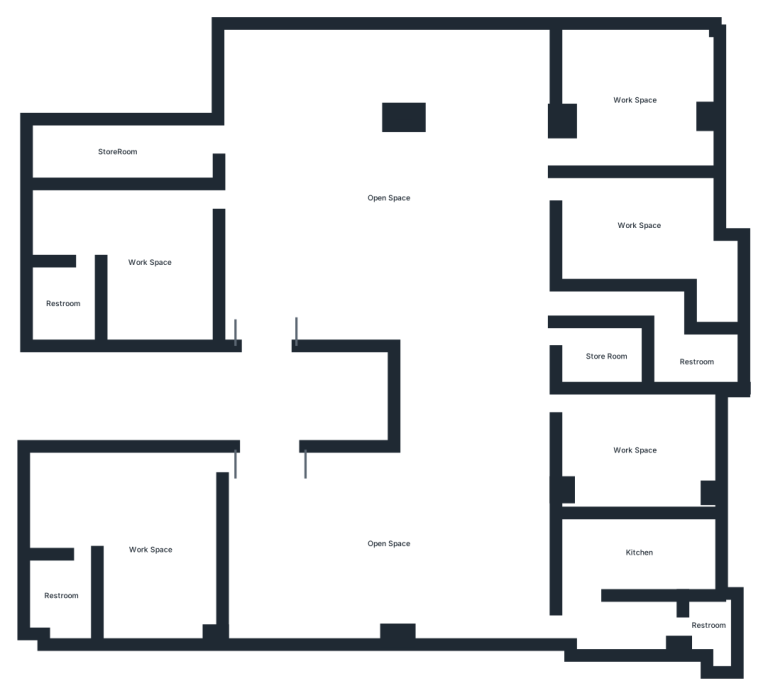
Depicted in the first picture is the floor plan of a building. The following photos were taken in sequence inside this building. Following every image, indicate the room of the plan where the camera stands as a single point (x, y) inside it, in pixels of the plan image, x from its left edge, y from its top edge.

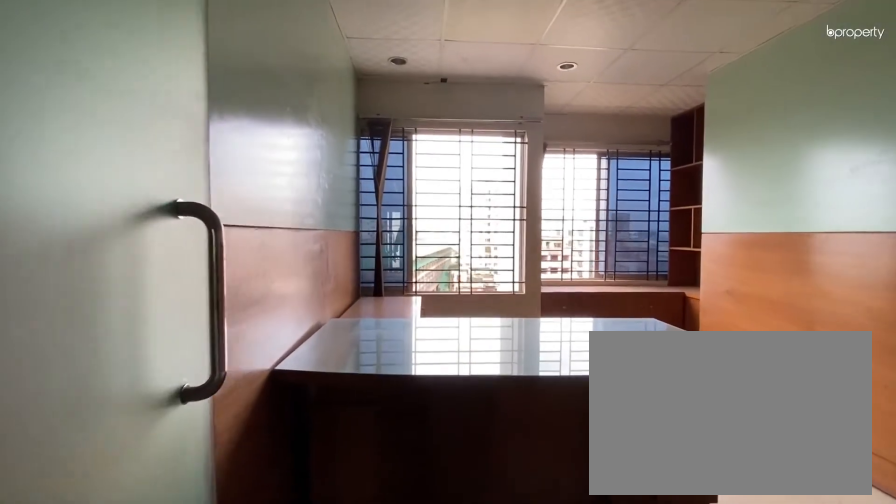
(634, 226)
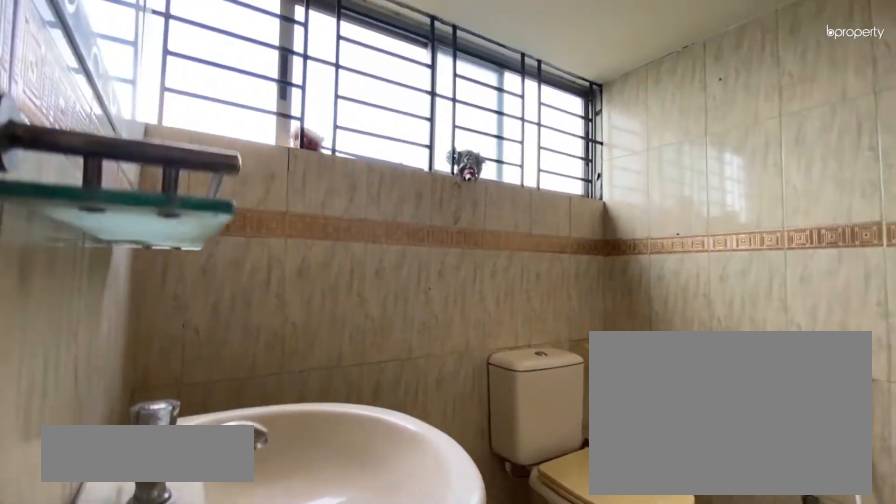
(694, 363)
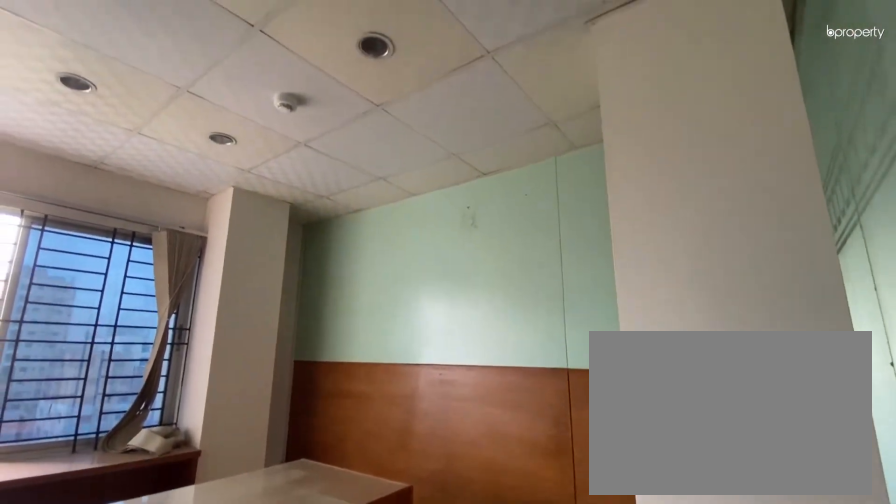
(633, 449)
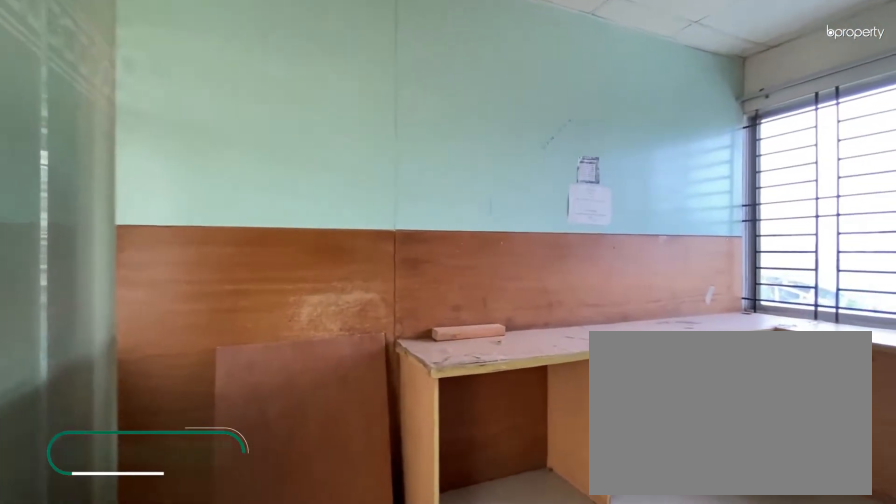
(636, 555)
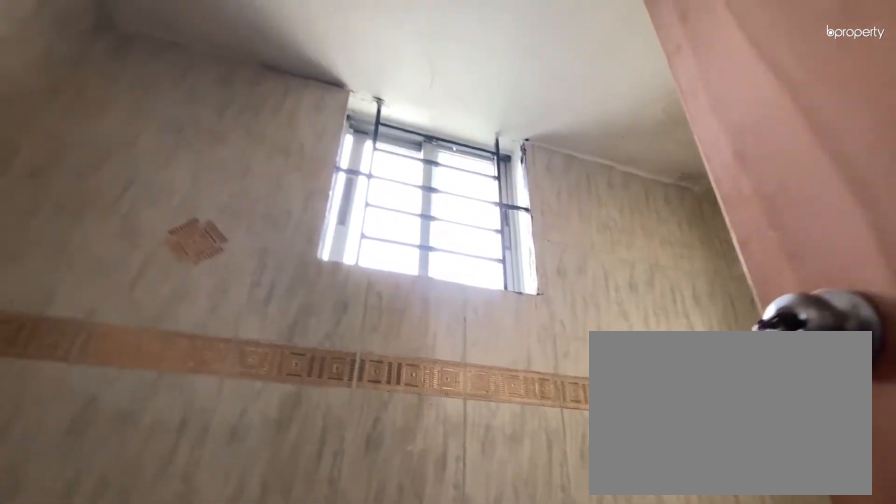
(708, 624)
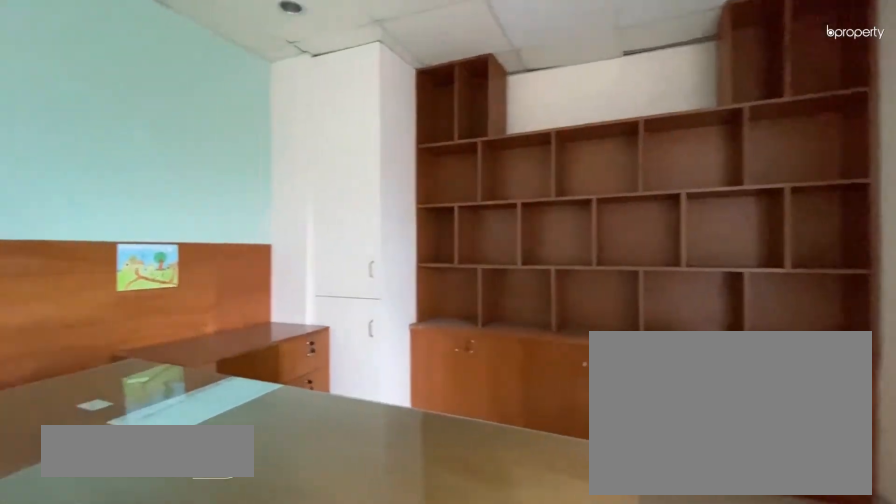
(148, 551)
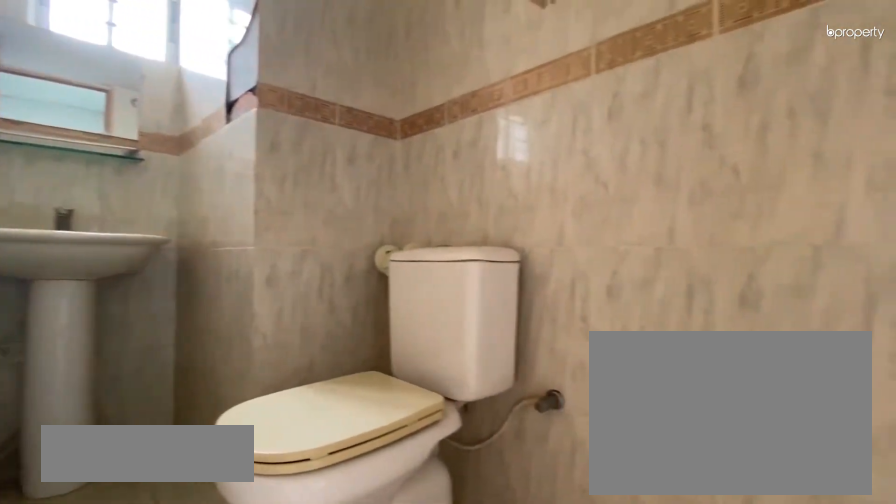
(61, 594)
